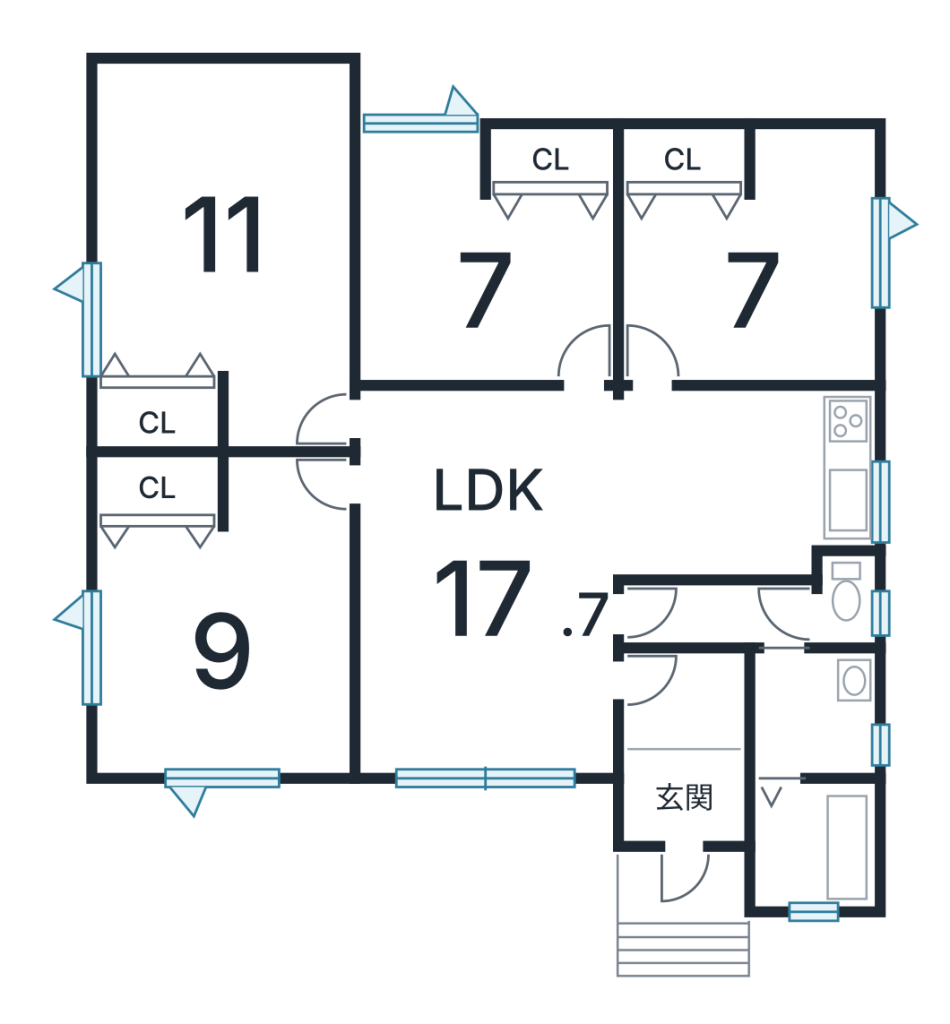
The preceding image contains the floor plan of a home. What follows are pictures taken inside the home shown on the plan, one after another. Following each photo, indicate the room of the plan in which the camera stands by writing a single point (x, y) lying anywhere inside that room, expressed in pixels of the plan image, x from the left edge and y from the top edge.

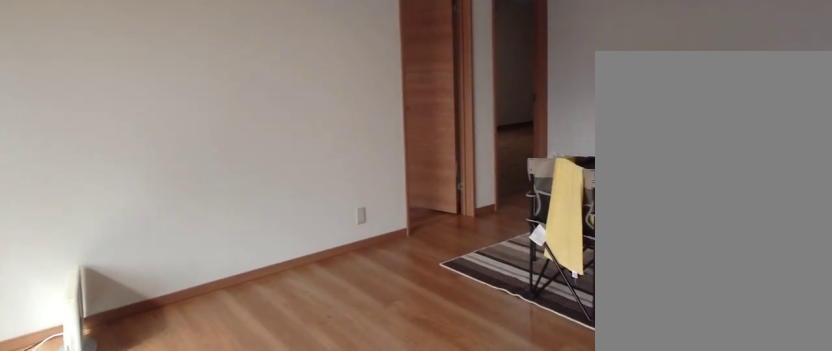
(472, 626)
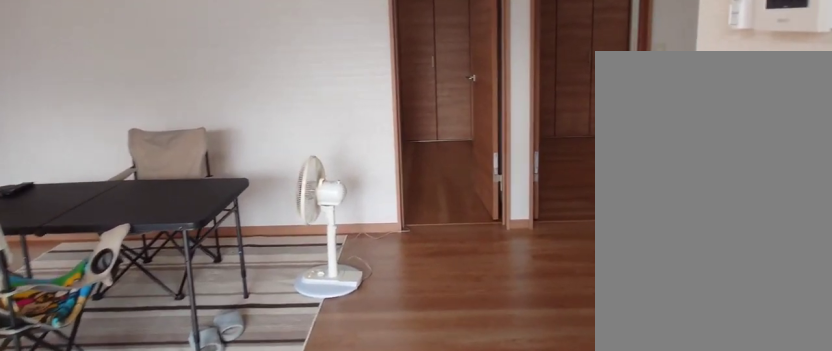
(472, 626)
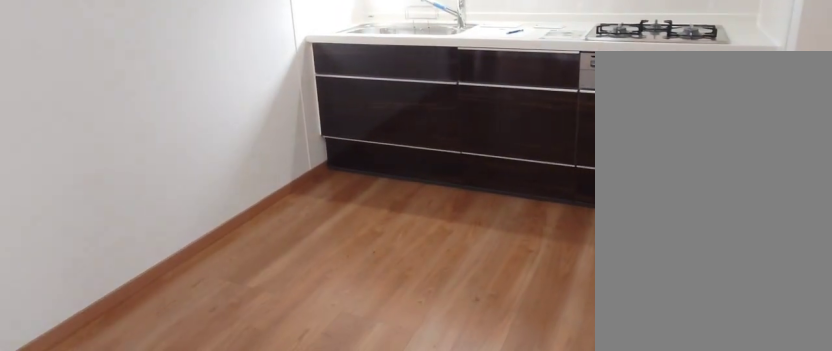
(716, 493)
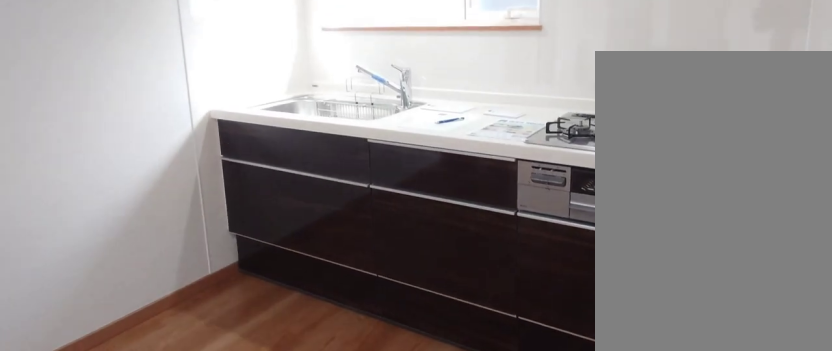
(716, 493)
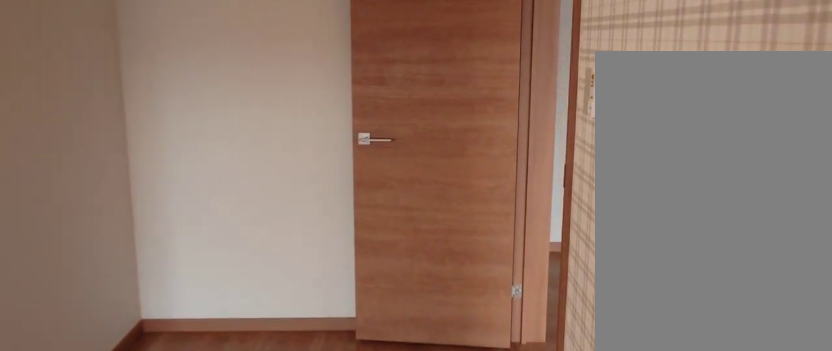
(211, 651)
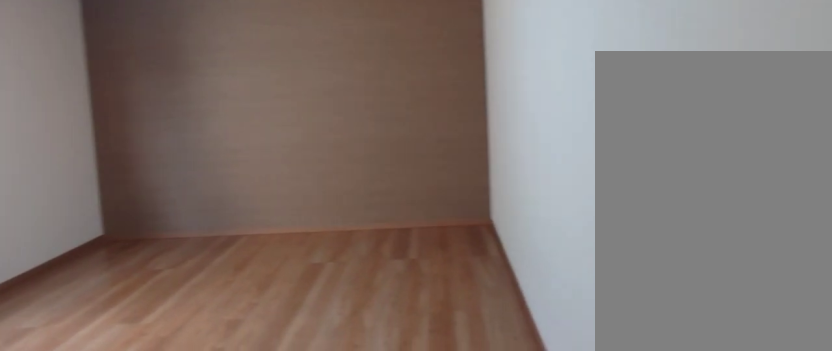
(214, 246)
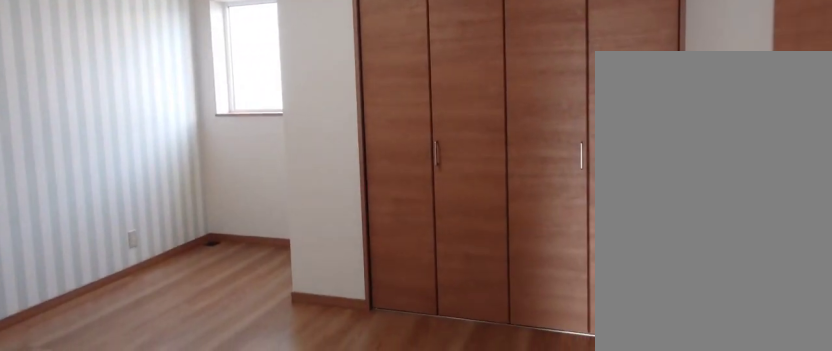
(477, 294)
